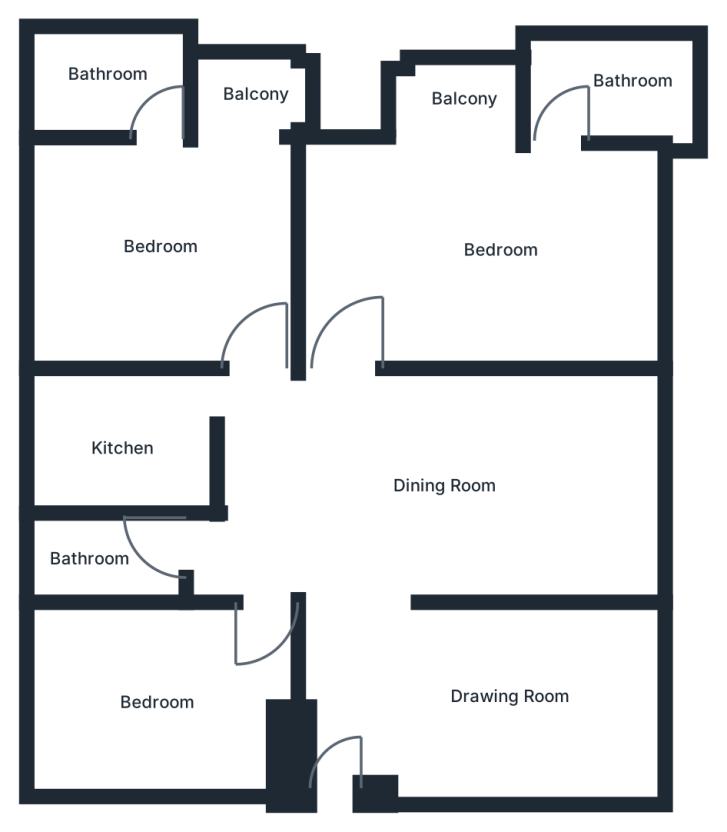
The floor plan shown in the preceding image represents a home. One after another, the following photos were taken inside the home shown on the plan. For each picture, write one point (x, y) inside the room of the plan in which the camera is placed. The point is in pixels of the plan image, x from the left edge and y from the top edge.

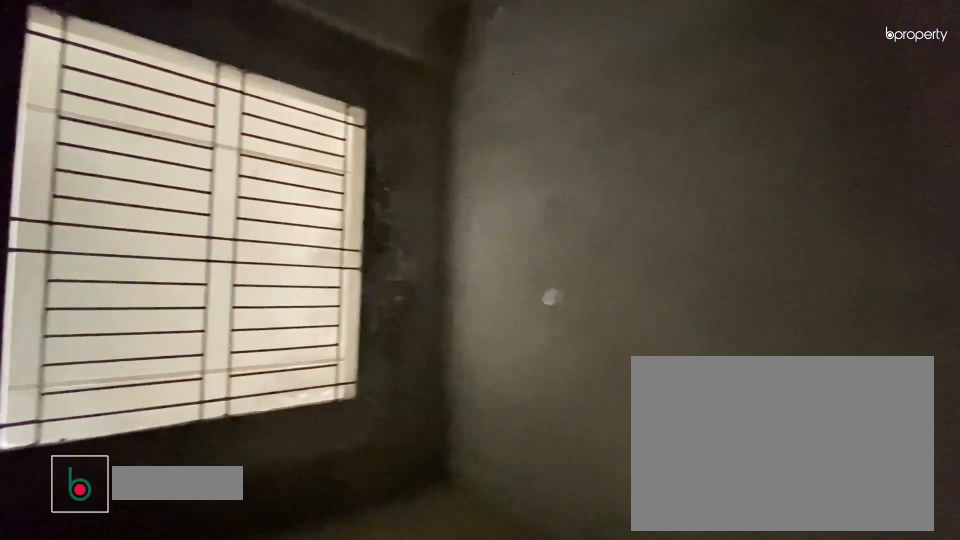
(196, 673)
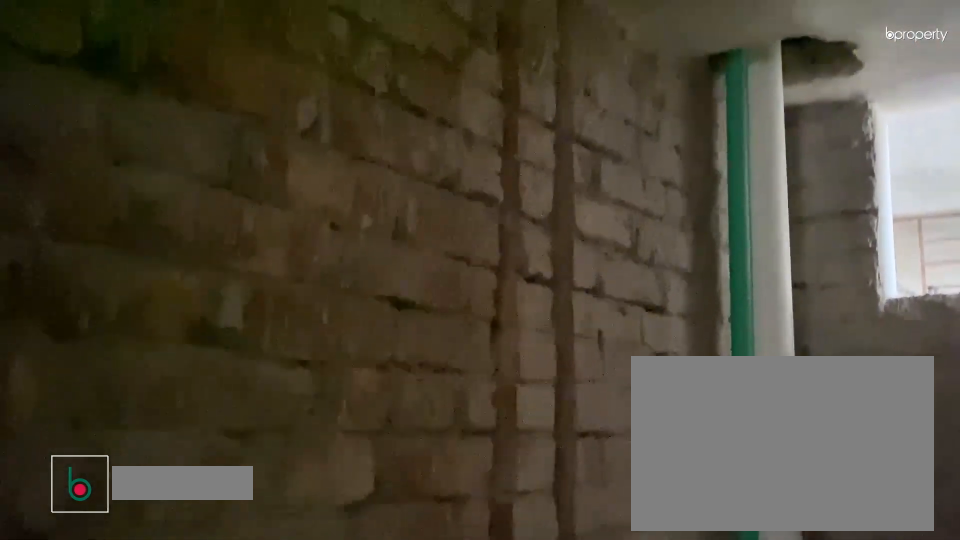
(106, 559)
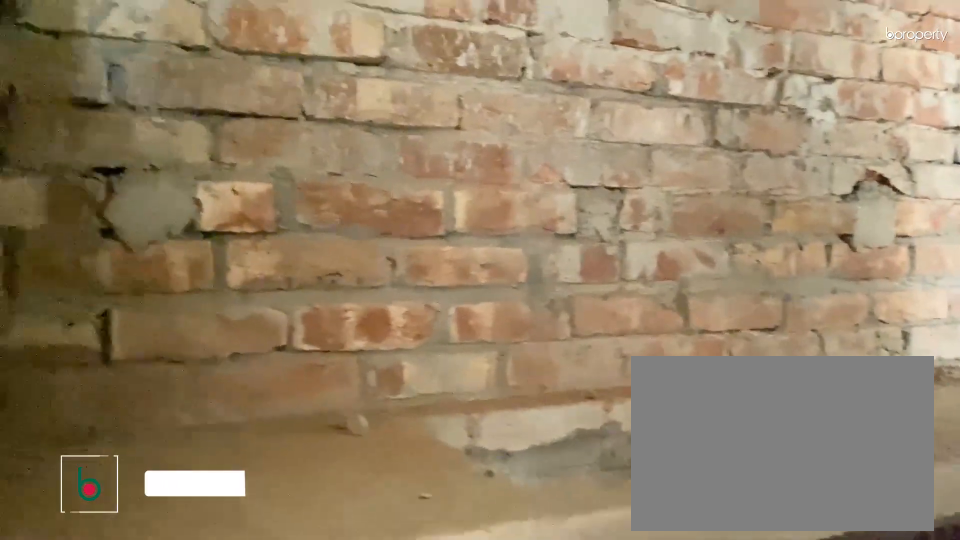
(133, 453)
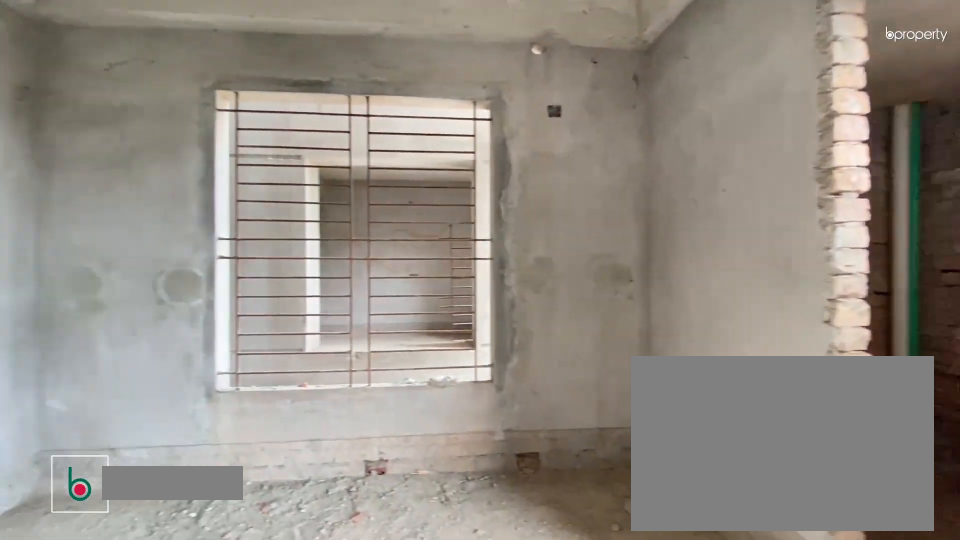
(163, 235)
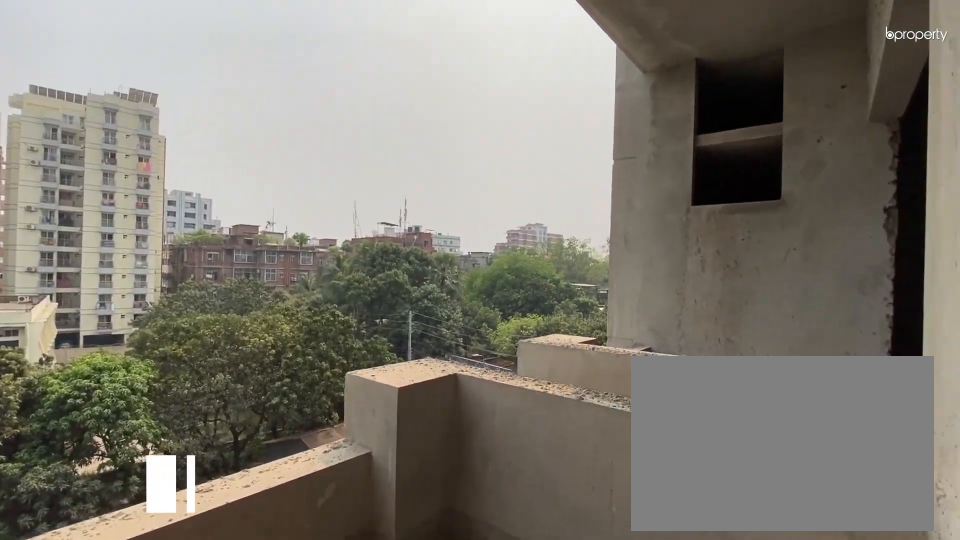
(241, 92)
